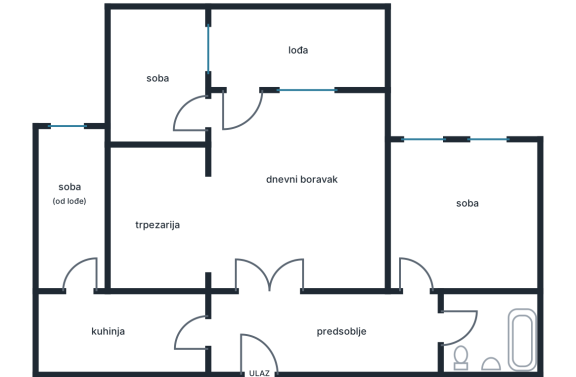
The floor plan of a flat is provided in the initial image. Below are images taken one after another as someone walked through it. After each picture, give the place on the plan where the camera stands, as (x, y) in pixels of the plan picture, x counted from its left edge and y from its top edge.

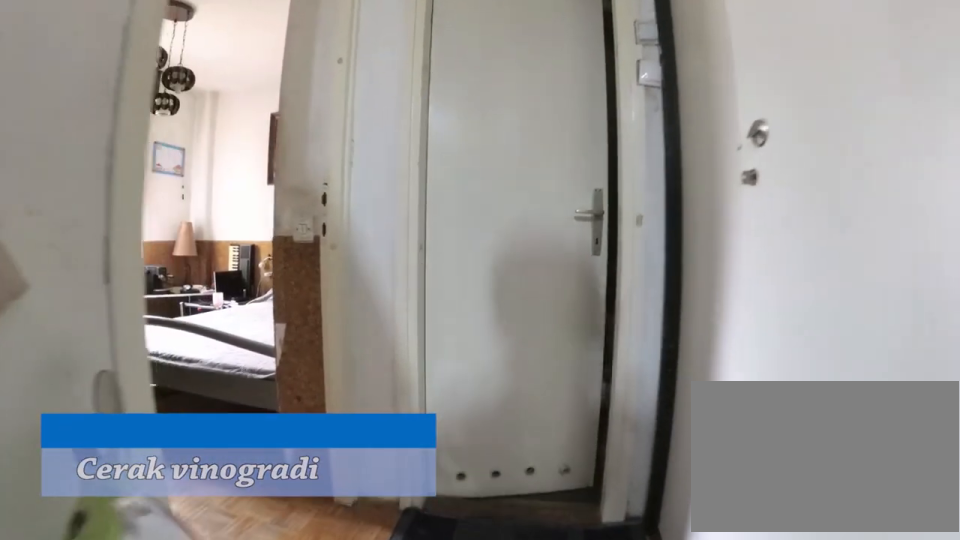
(351, 345)
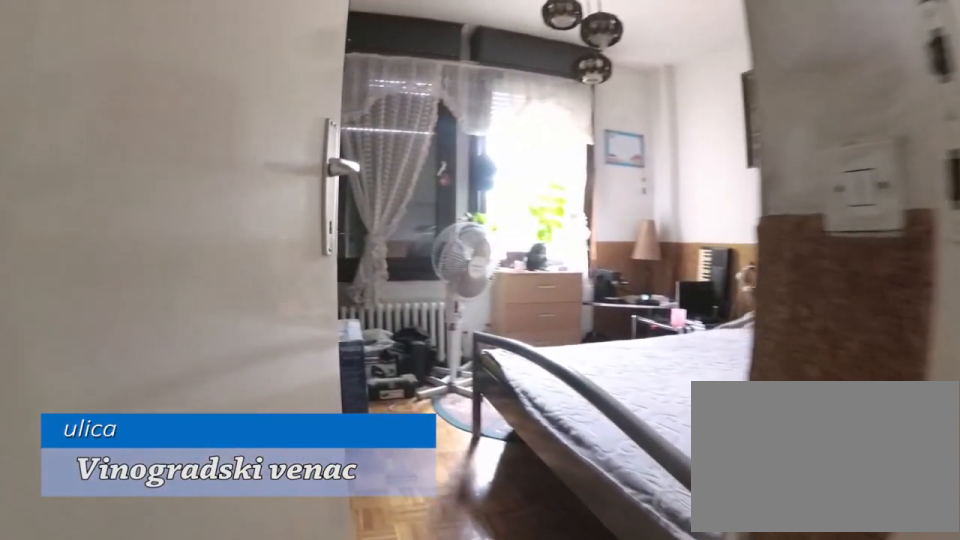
(418, 327)
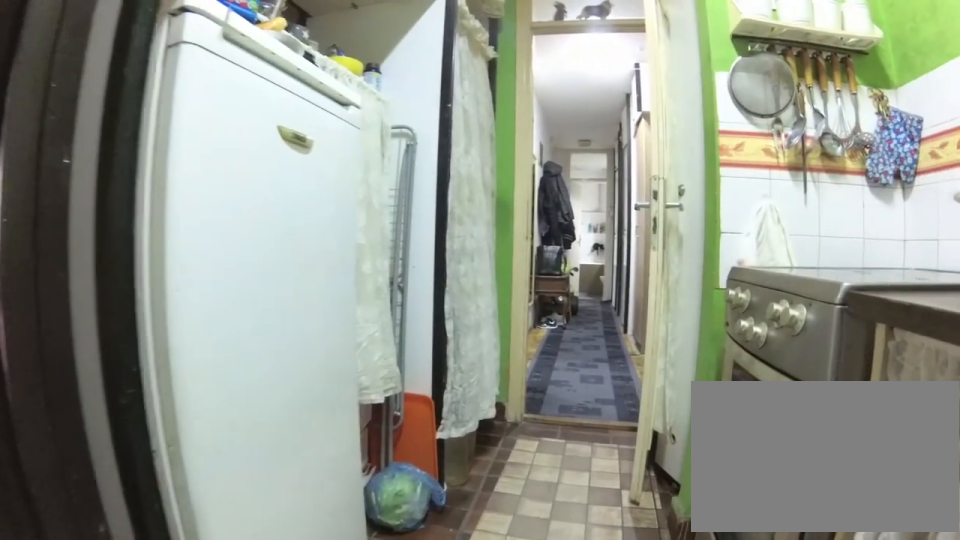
(71, 326)
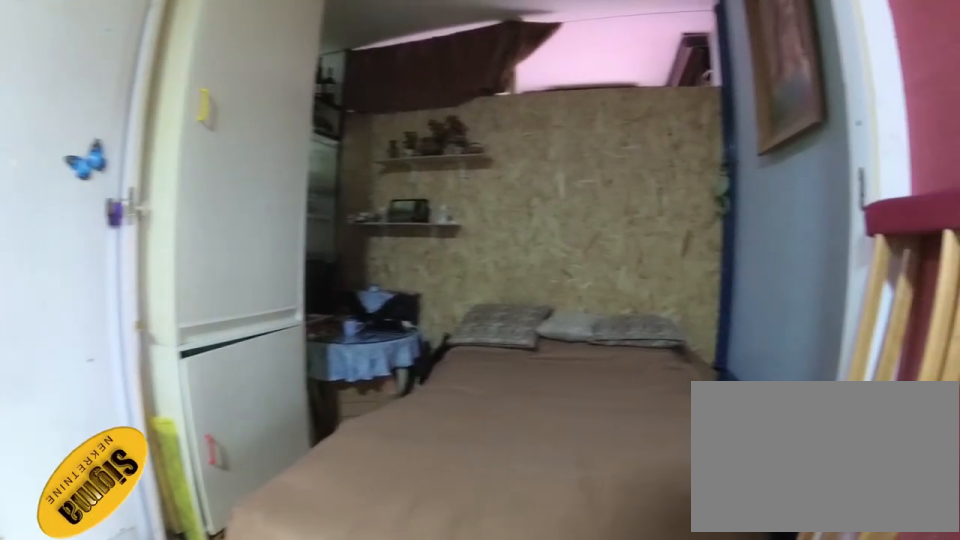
(239, 182)
